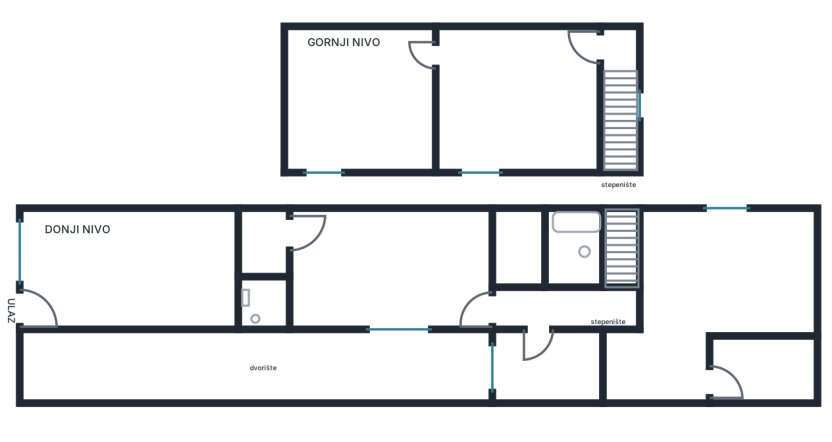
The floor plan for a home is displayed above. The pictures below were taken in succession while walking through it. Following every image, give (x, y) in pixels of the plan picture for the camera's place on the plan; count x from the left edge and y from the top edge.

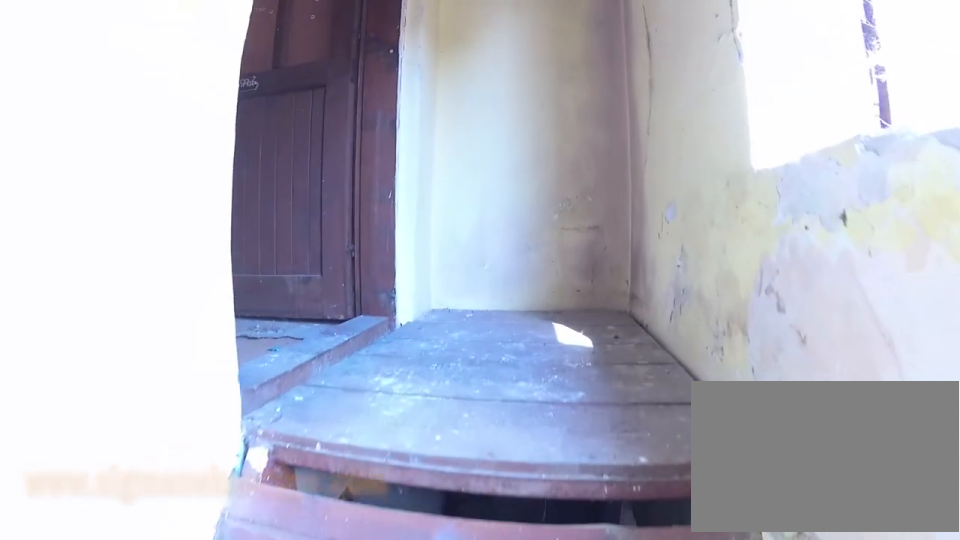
(620, 181)
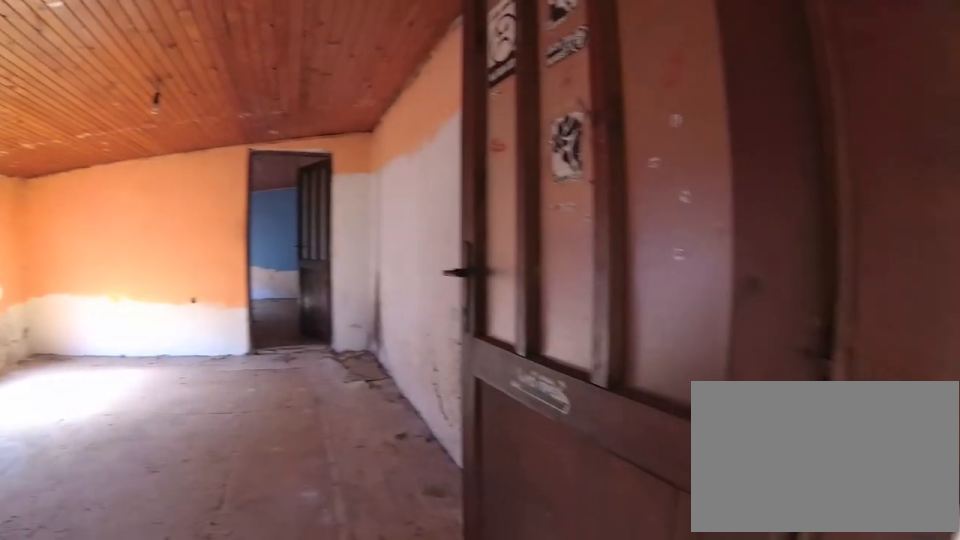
(633, 62)
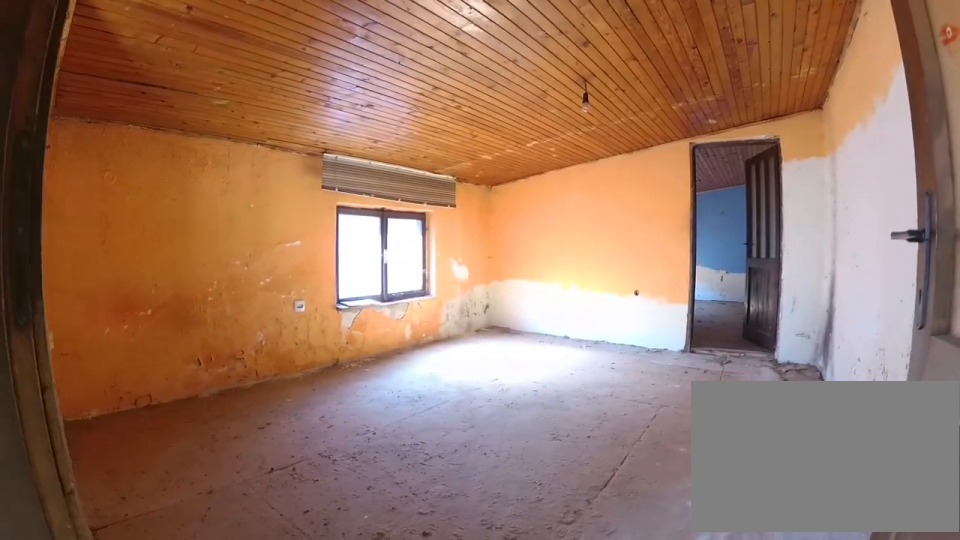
(597, 45)
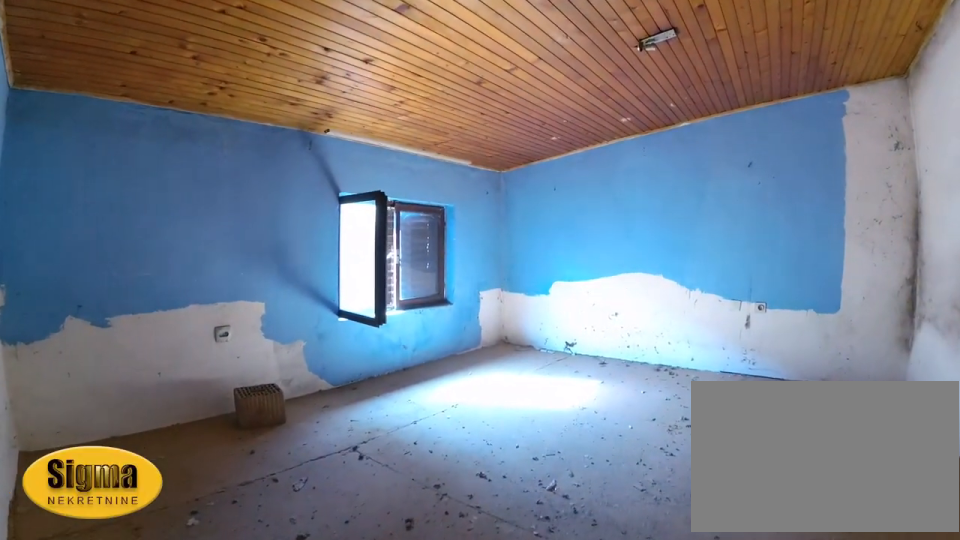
(449, 52)
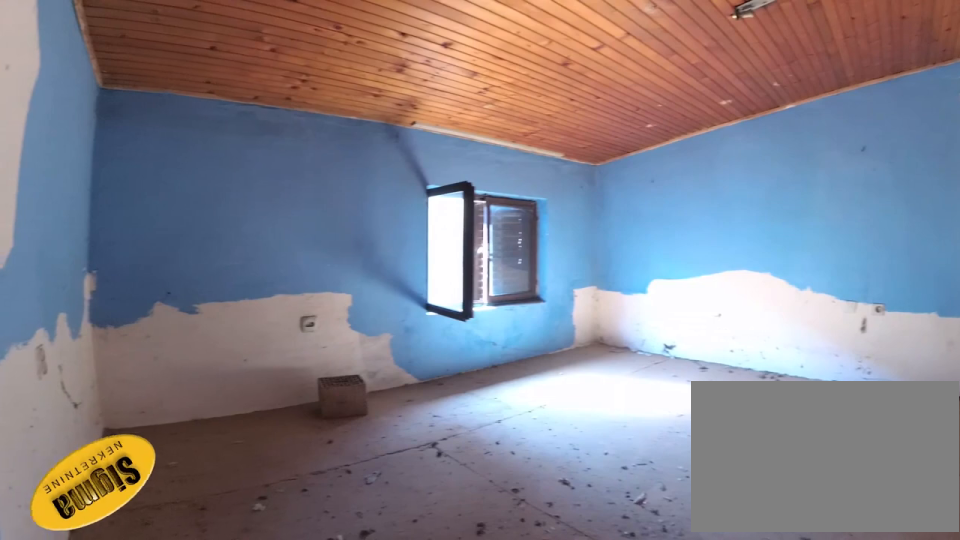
(442, 43)
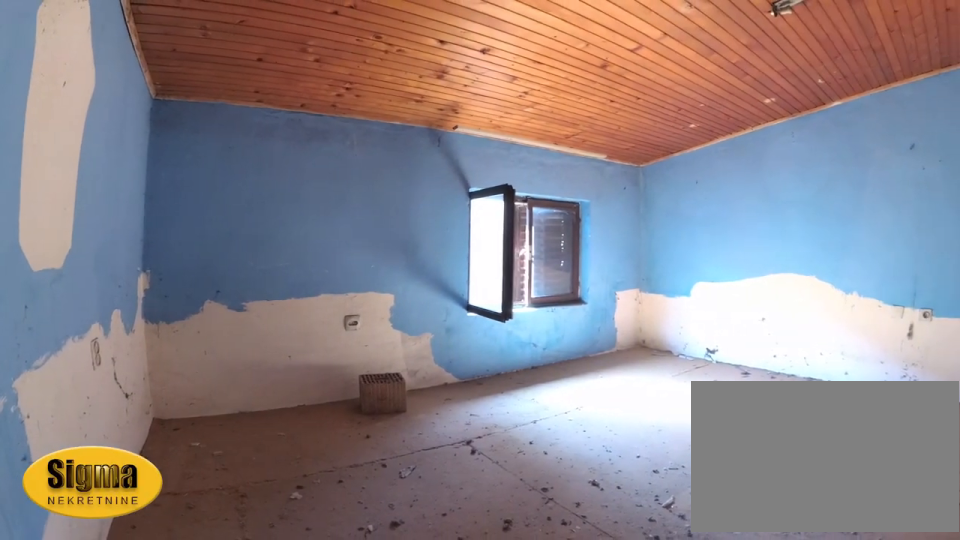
(439, 40)
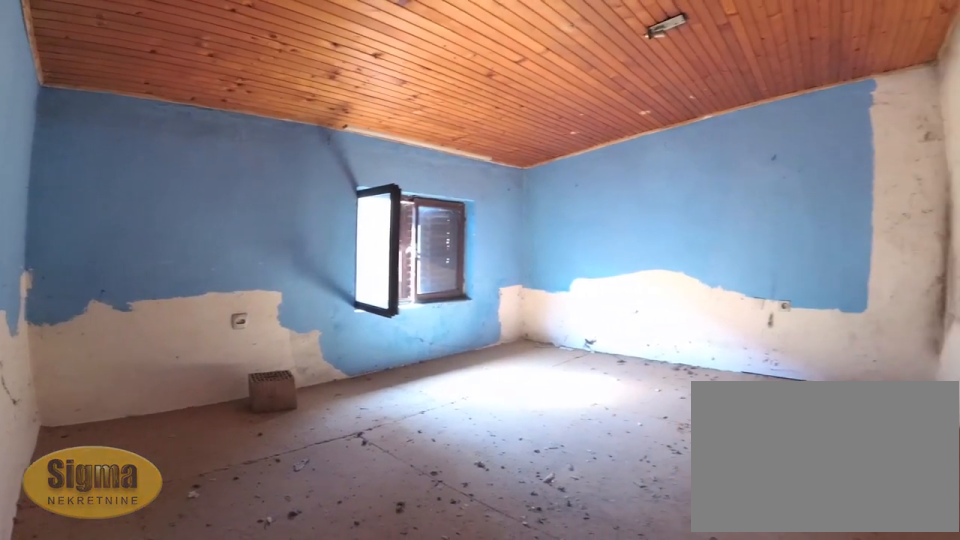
(446, 49)
